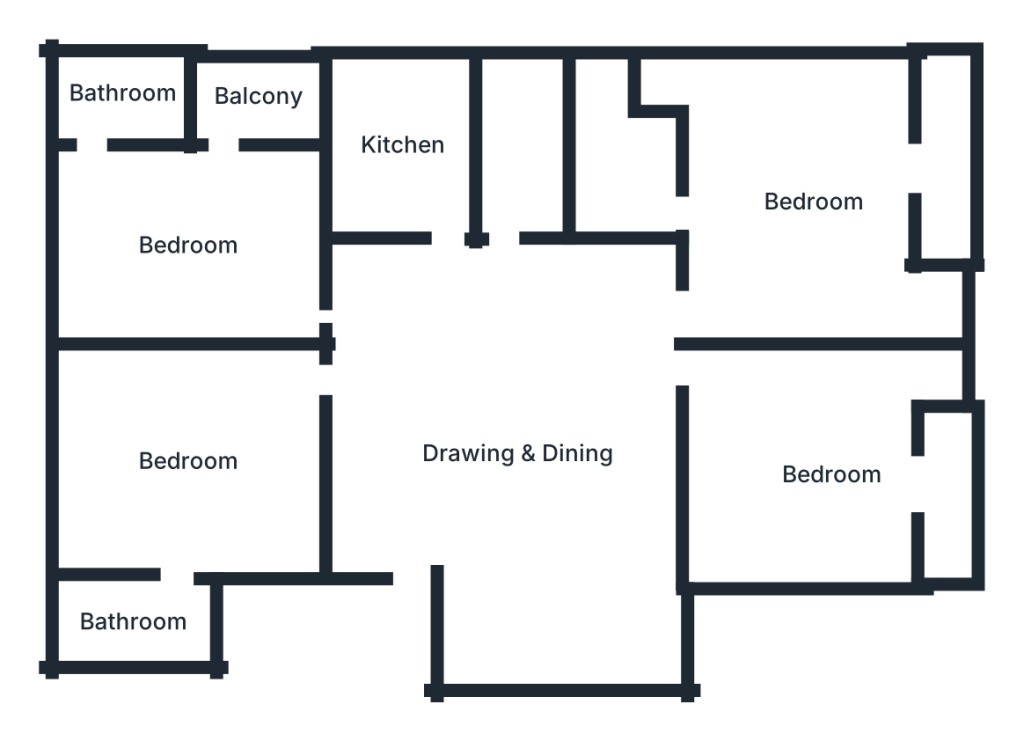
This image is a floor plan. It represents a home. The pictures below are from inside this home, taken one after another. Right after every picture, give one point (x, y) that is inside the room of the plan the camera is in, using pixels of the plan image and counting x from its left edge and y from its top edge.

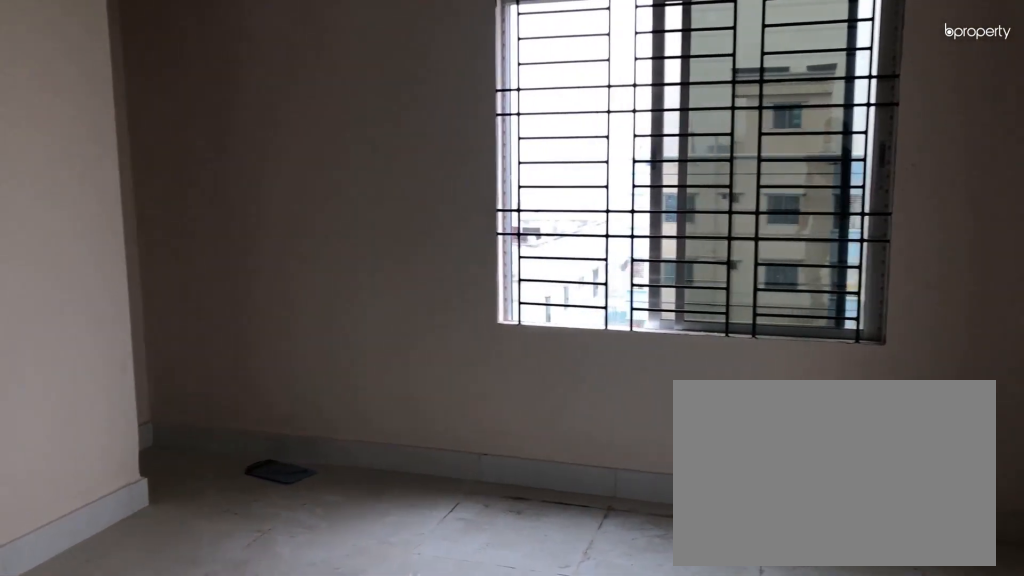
(818, 202)
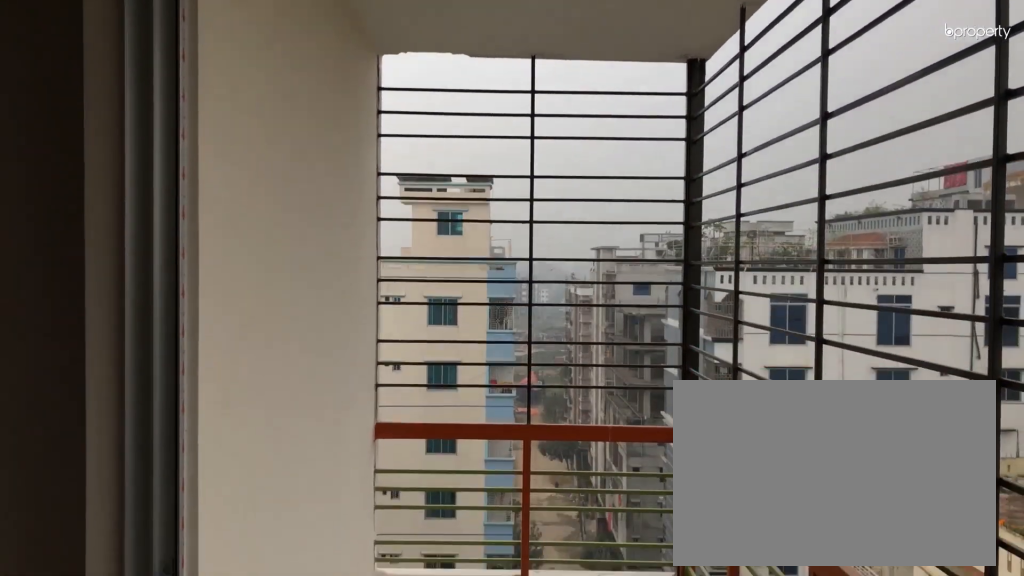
(948, 170)
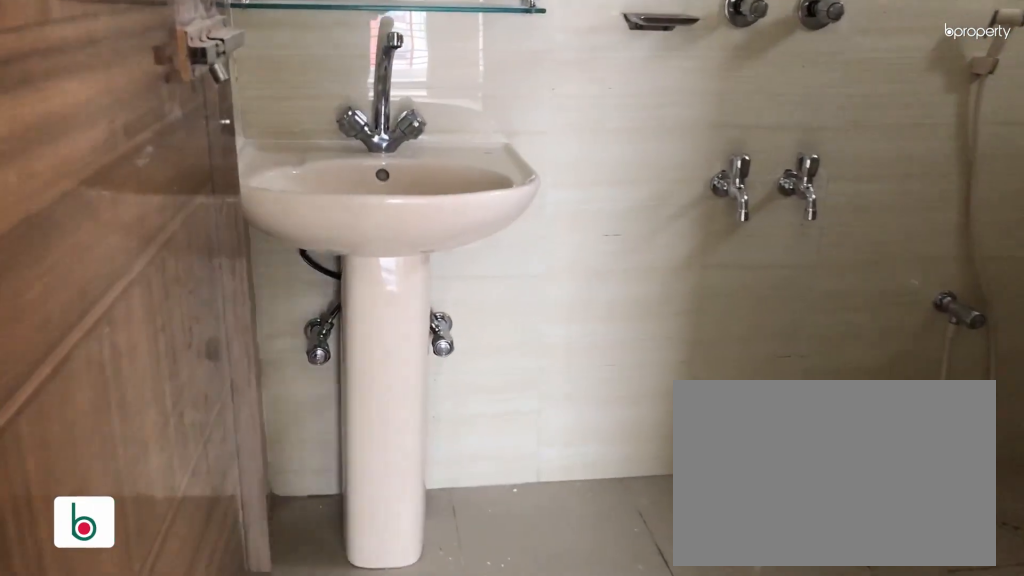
(615, 165)
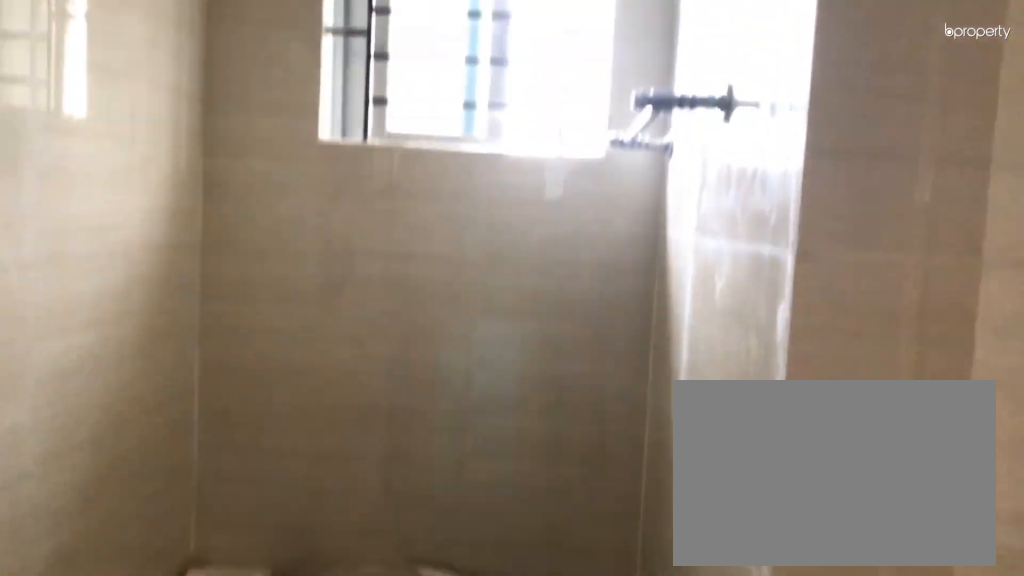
(615, 165)
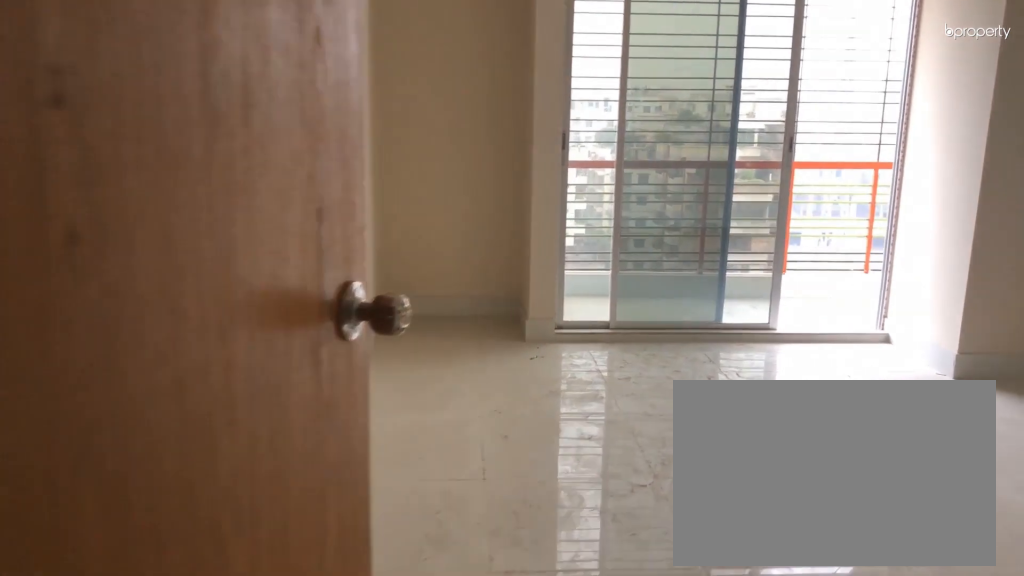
(773, 387)
